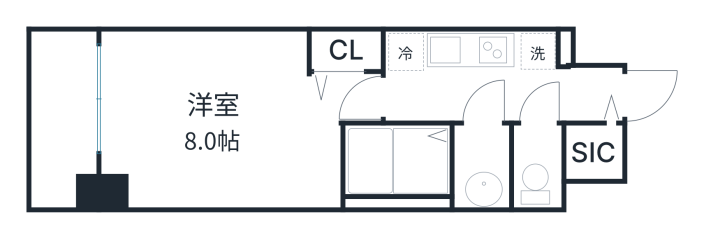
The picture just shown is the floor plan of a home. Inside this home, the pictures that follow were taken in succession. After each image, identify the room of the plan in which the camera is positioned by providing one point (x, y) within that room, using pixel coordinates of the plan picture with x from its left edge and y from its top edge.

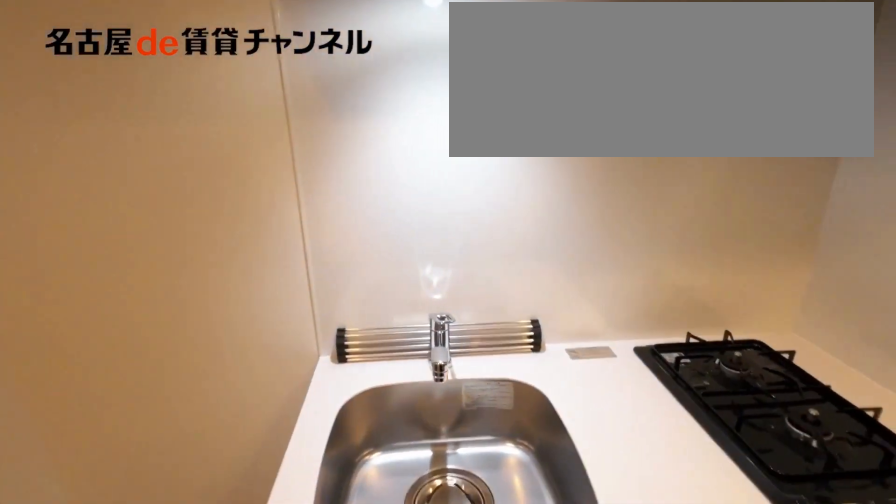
(475, 96)
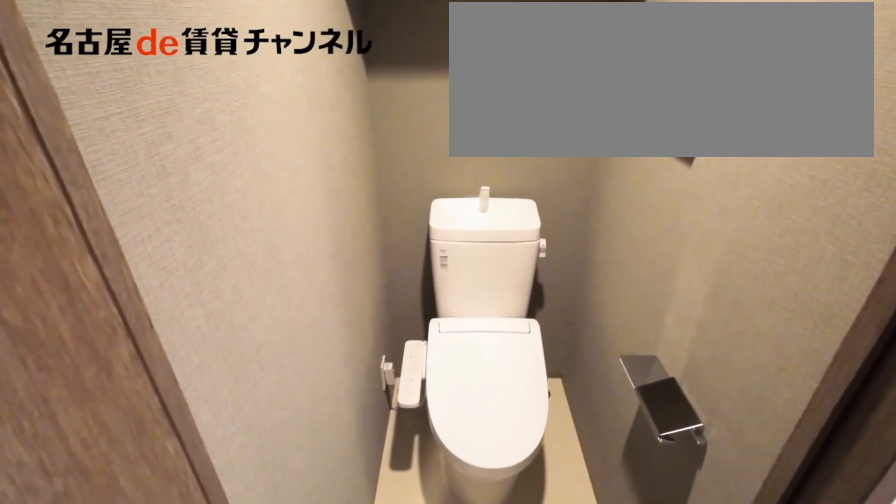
(536, 166)
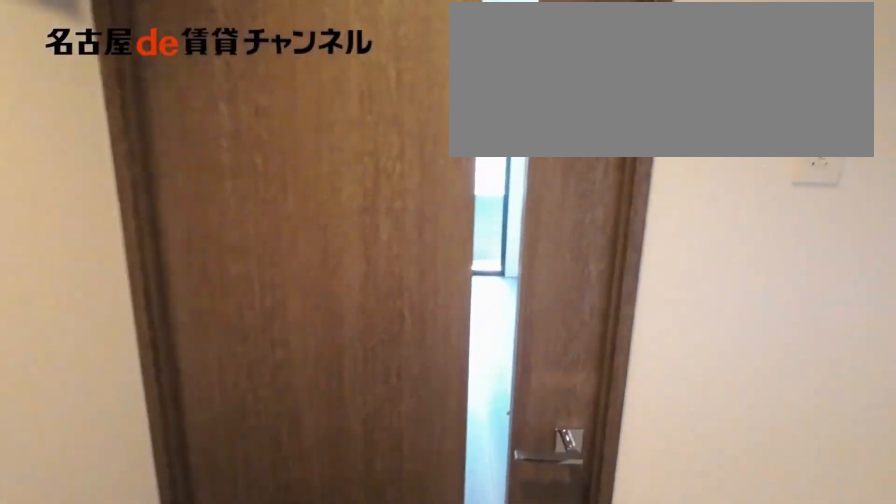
(474, 98)
